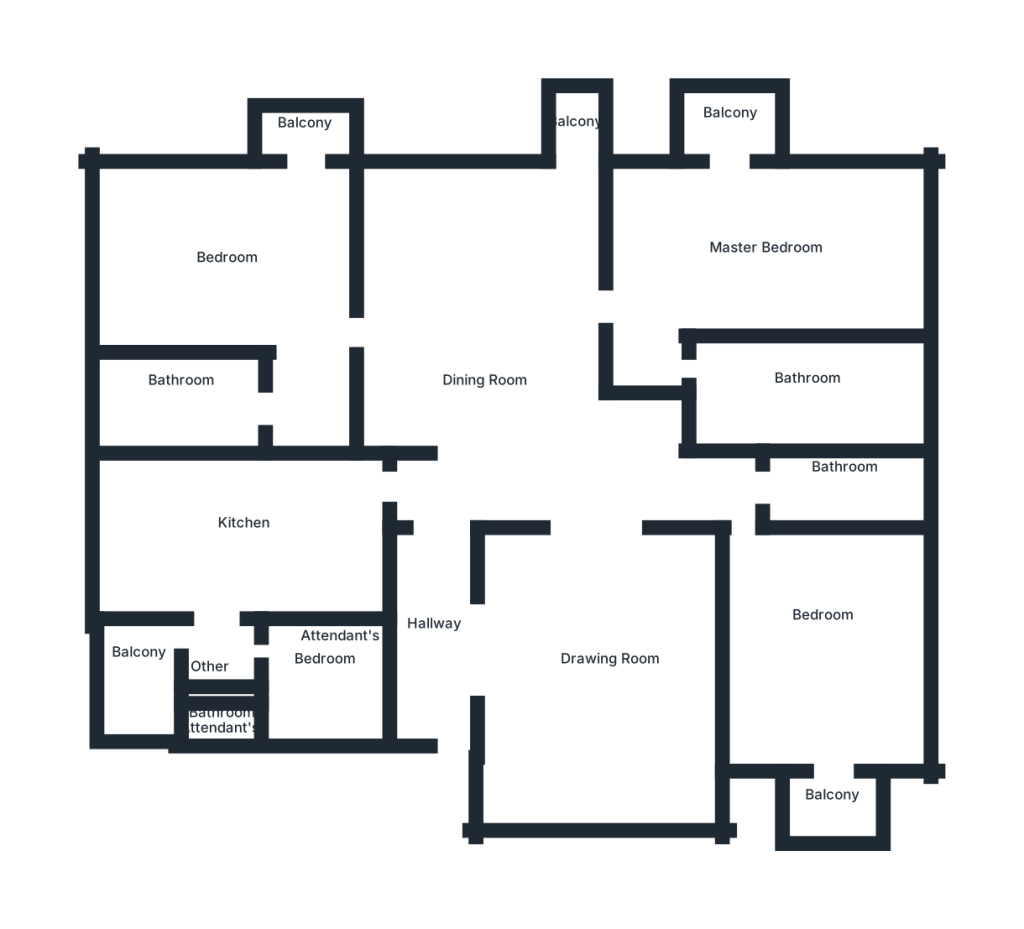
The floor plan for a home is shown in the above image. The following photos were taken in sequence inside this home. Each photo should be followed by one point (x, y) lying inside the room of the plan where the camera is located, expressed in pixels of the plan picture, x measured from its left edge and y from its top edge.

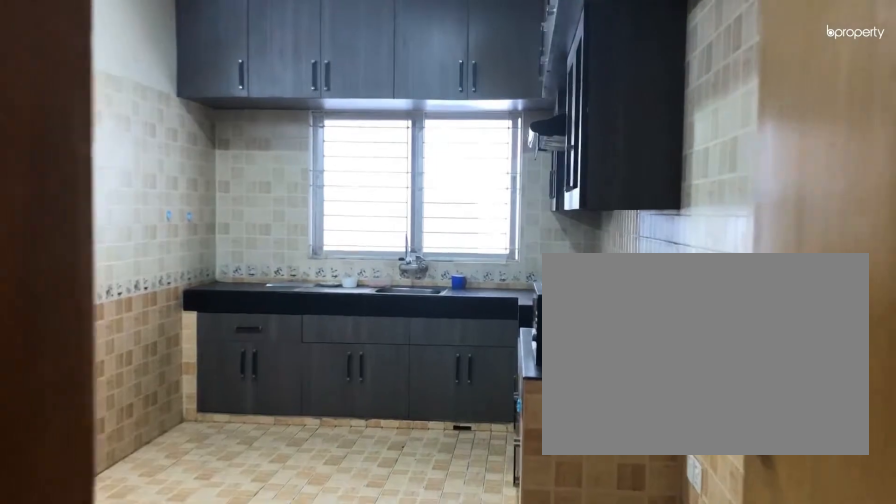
(389, 485)
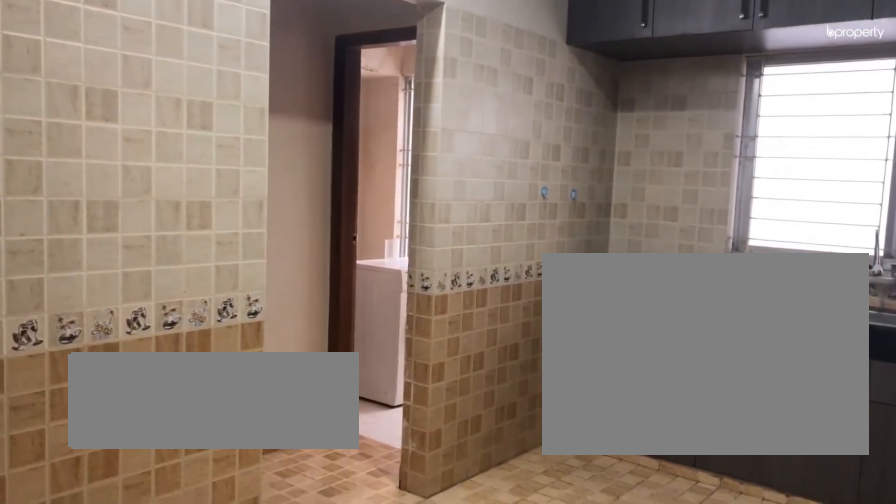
(248, 545)
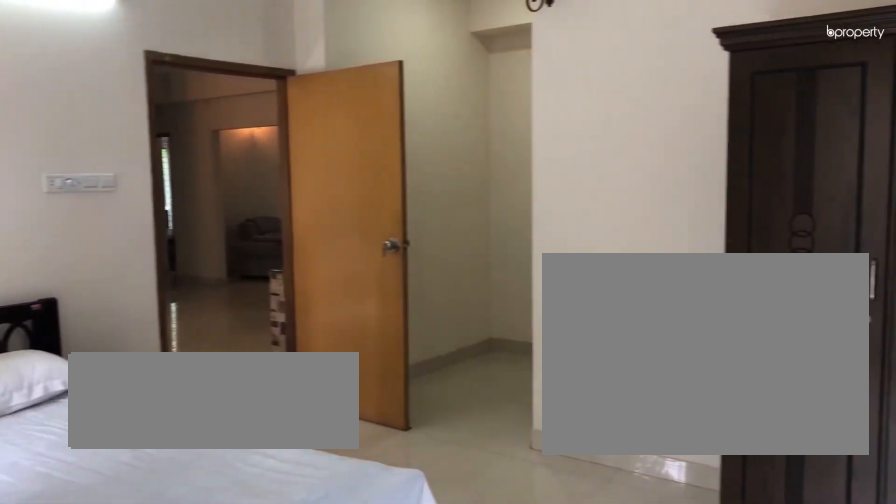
(244, 259)
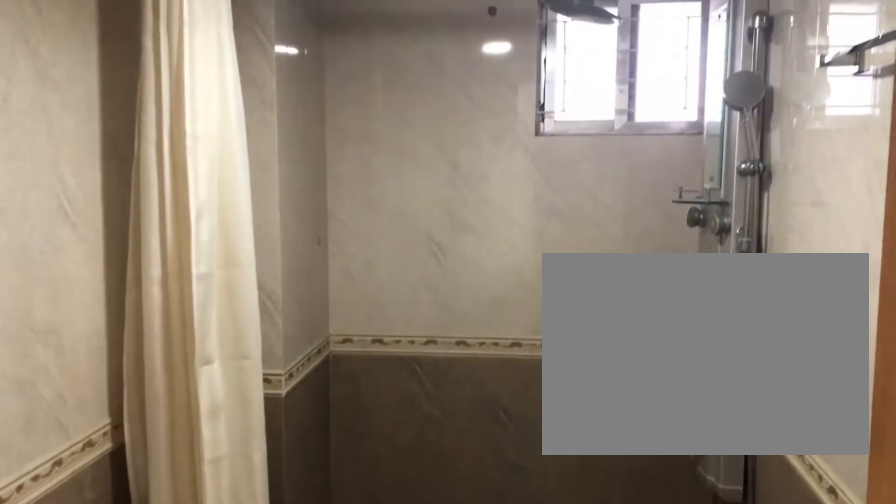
(201, 403)
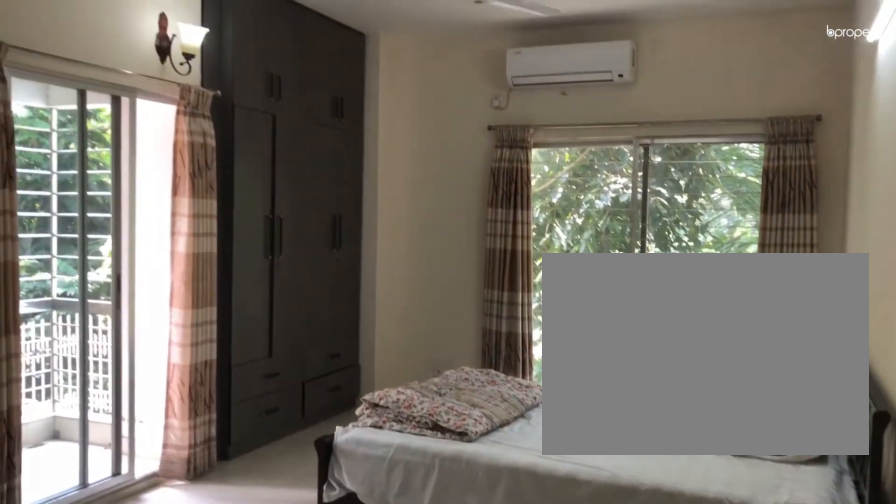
(758, 255)
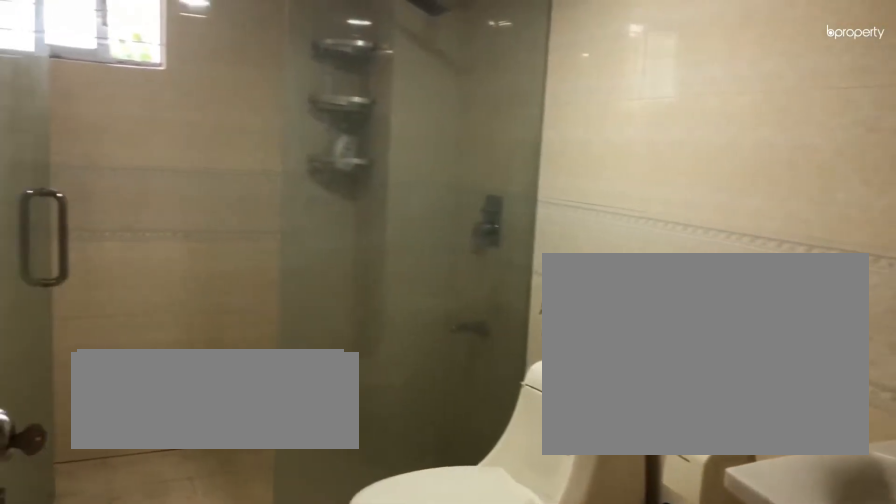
(803, 385)
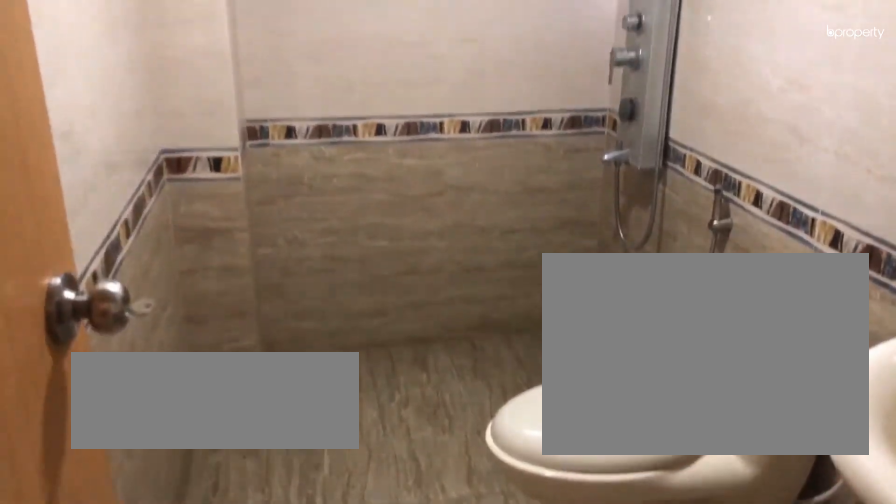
(840, 486)
